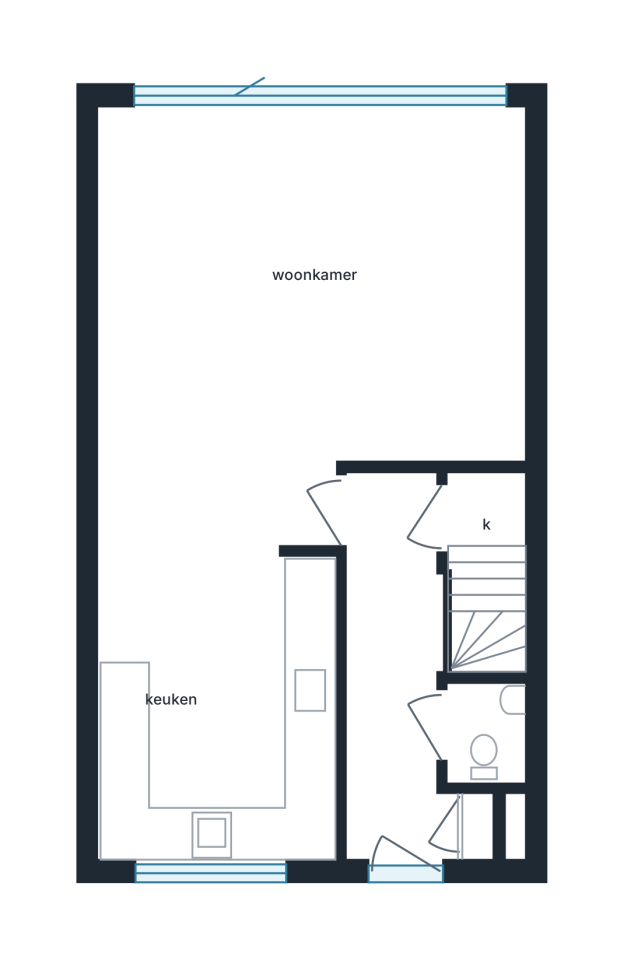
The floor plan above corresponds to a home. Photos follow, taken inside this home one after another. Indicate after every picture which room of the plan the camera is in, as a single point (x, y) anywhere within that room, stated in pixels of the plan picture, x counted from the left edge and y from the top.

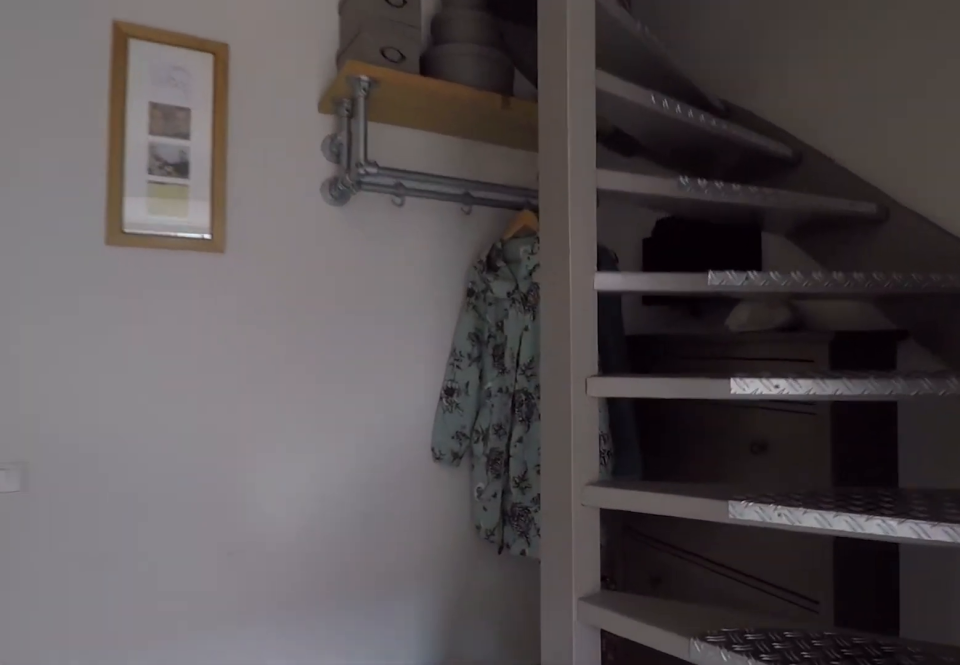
(395, 668)
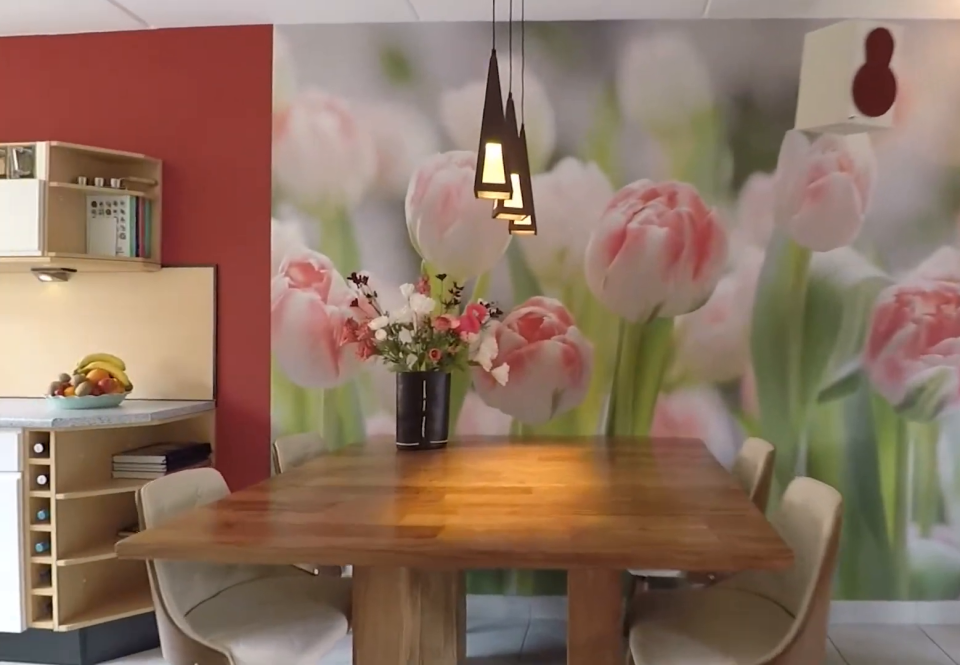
(392, 316)
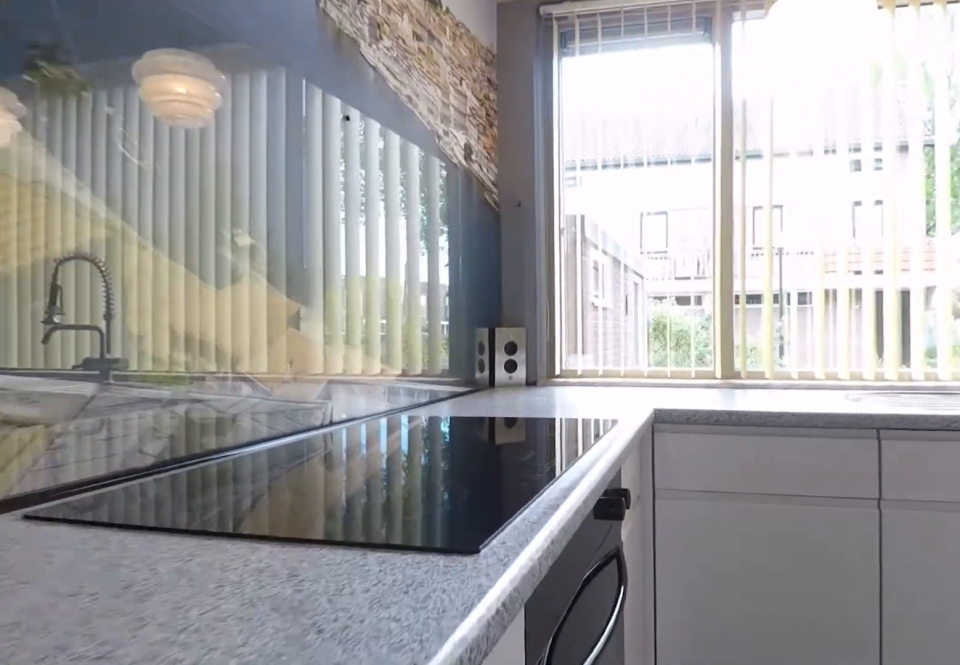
(215, 708)
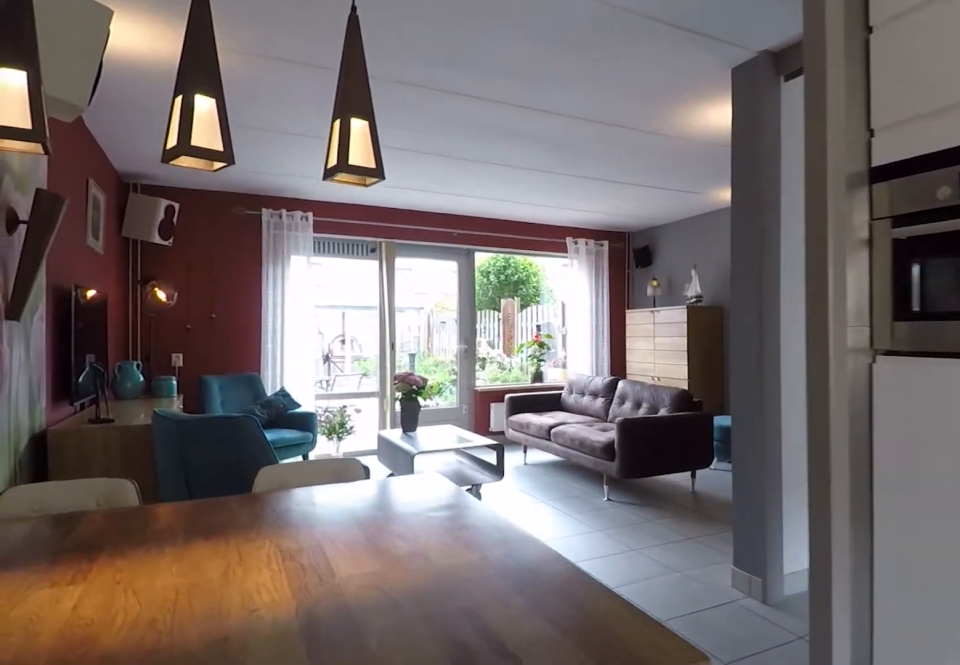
(215, 708)
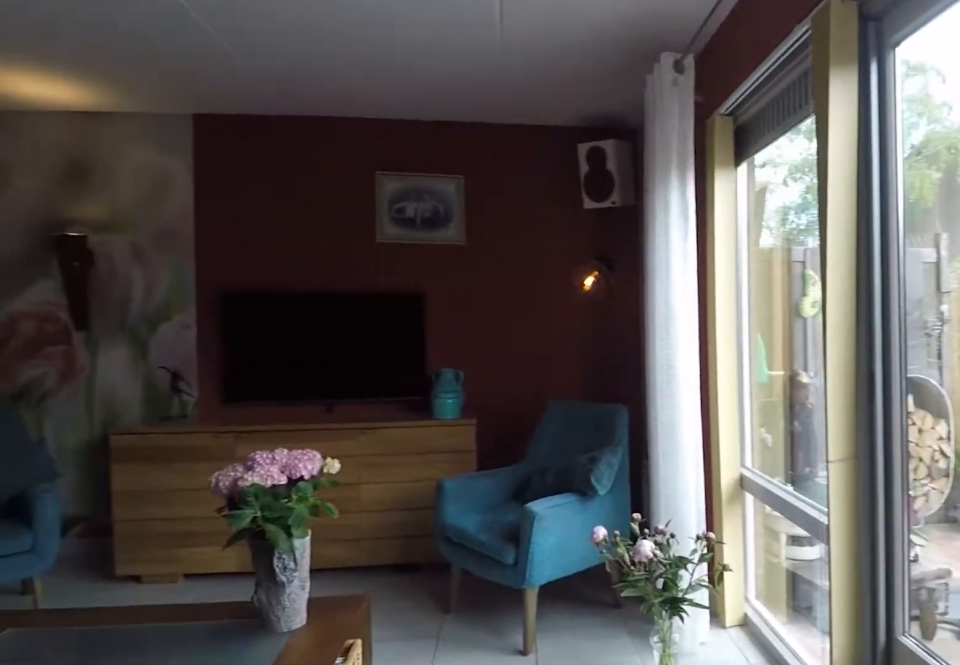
(392, 316)
